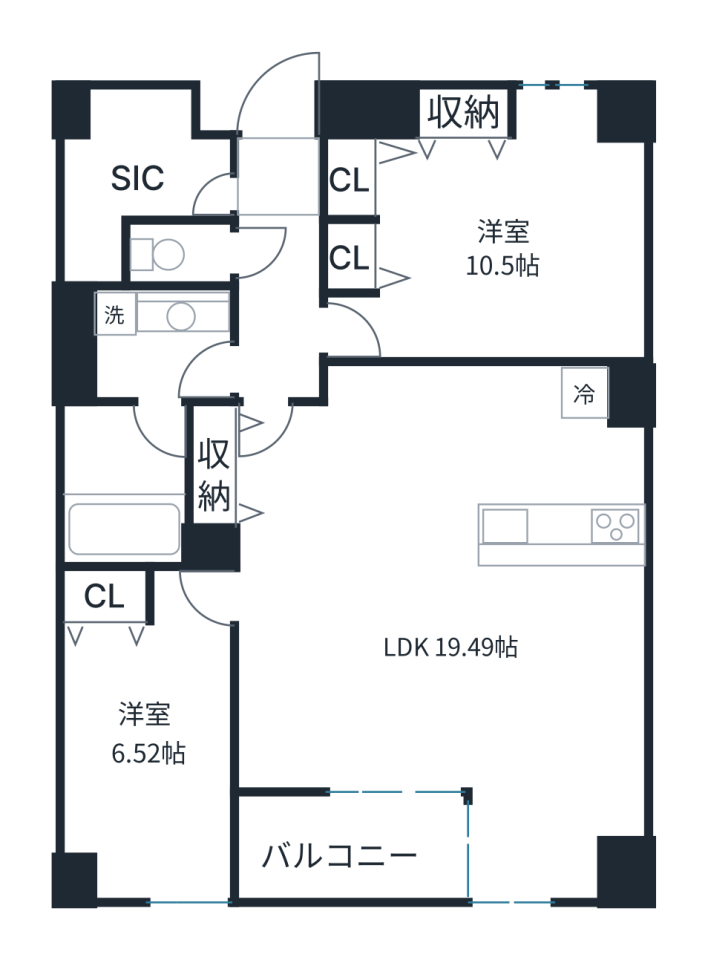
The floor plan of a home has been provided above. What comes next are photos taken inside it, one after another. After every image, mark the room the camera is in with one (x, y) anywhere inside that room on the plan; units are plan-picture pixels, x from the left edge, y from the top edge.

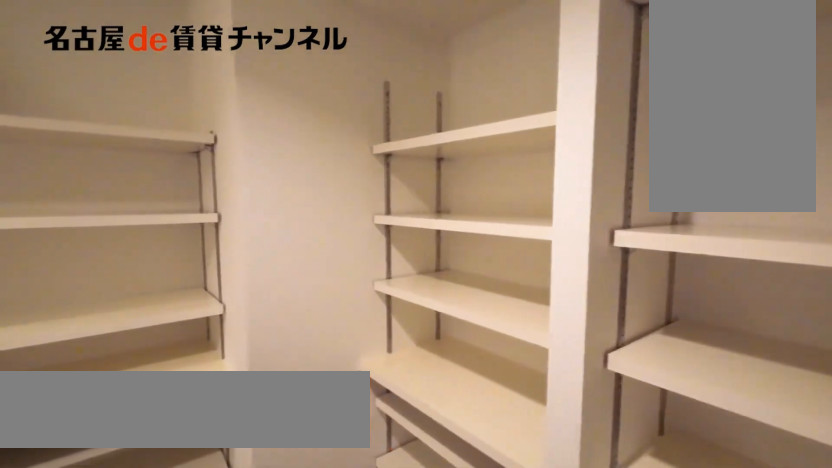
(143, 172)
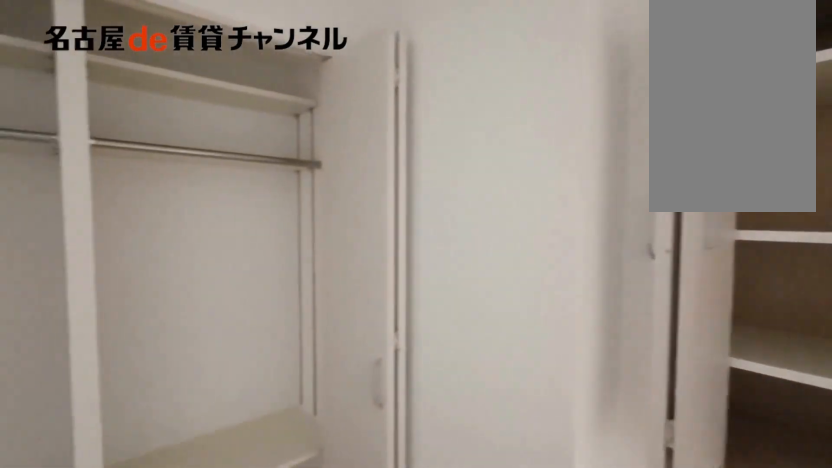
(481, 223)
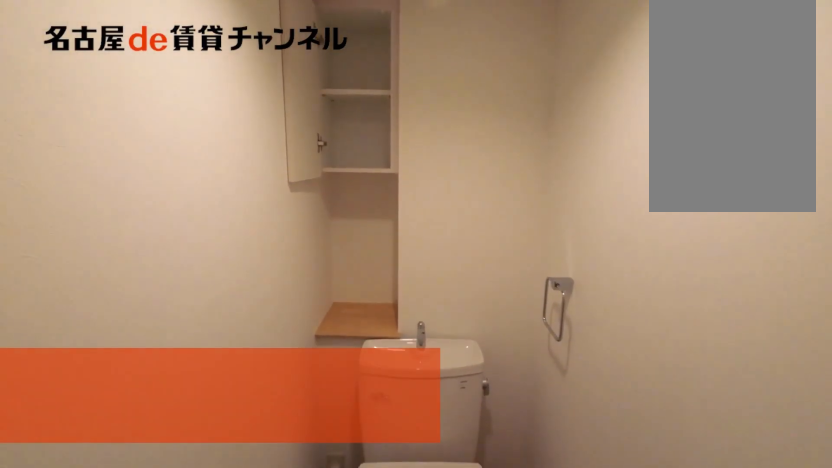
(178, 253)
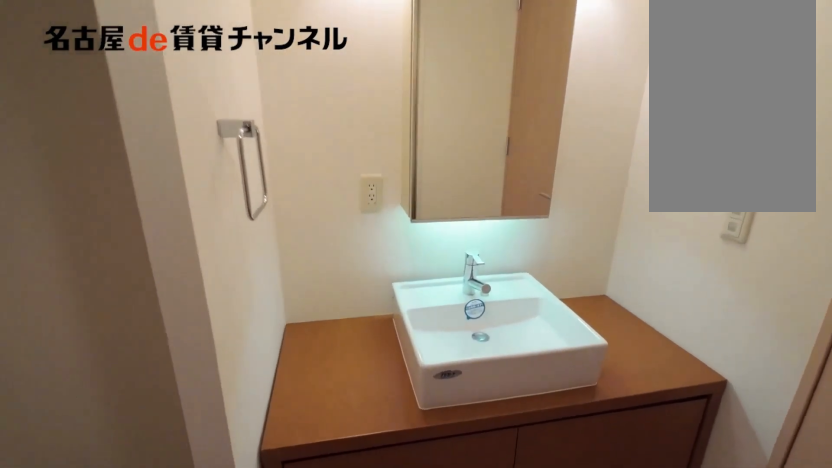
(156, 343)
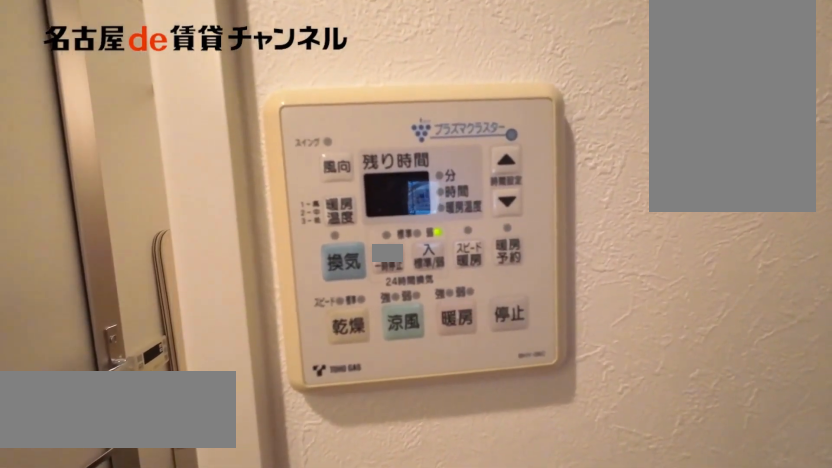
(156, 343)
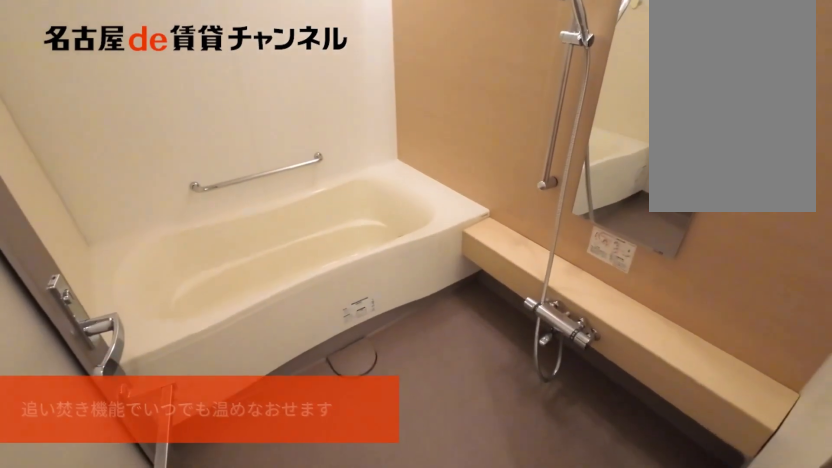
(132, 483)
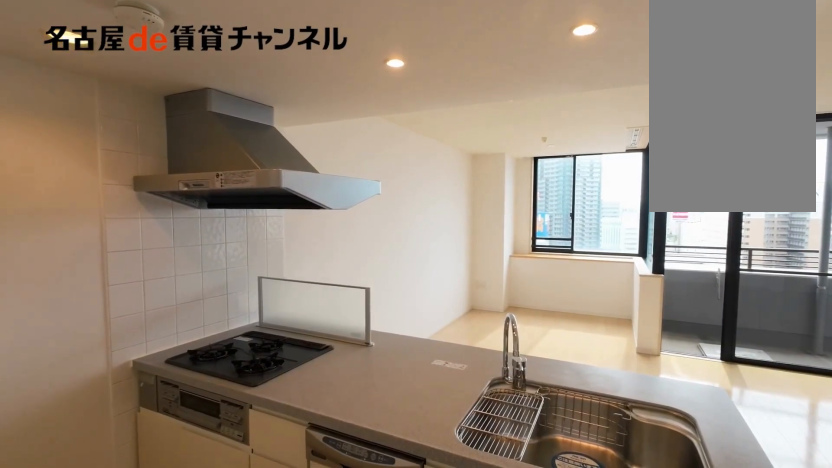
(560, 534)
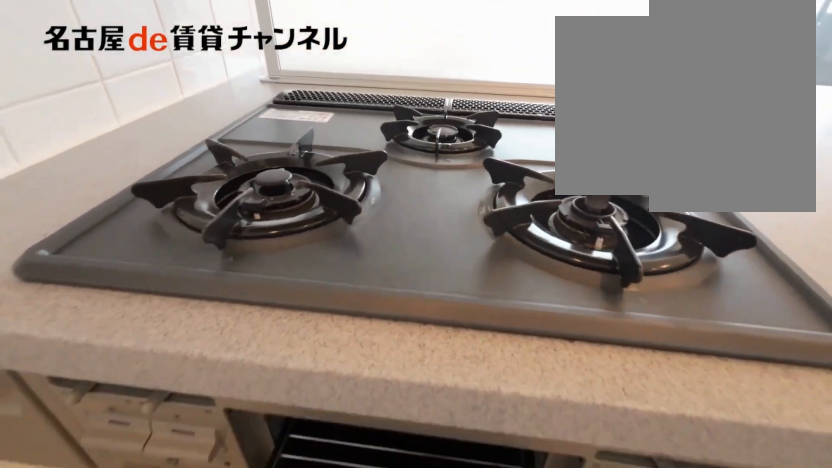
(560, 534)
